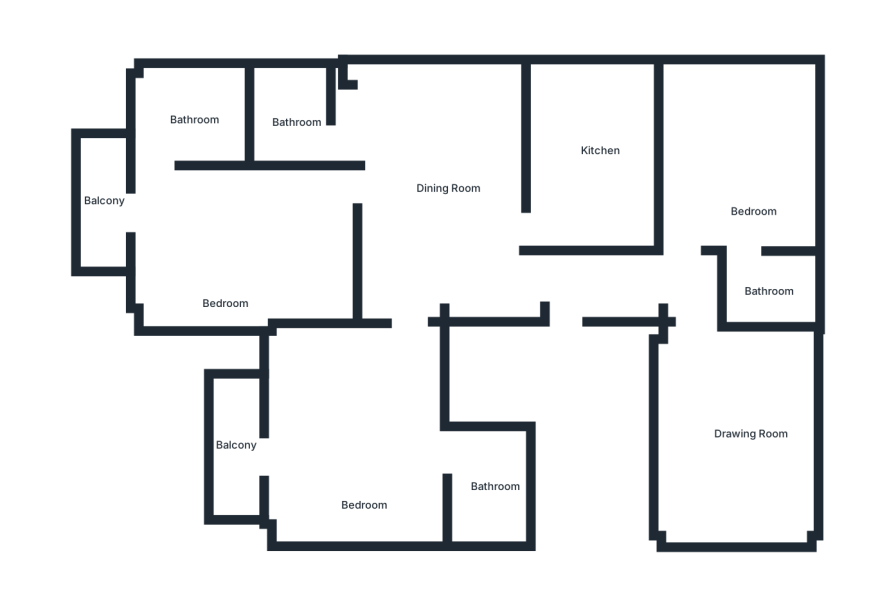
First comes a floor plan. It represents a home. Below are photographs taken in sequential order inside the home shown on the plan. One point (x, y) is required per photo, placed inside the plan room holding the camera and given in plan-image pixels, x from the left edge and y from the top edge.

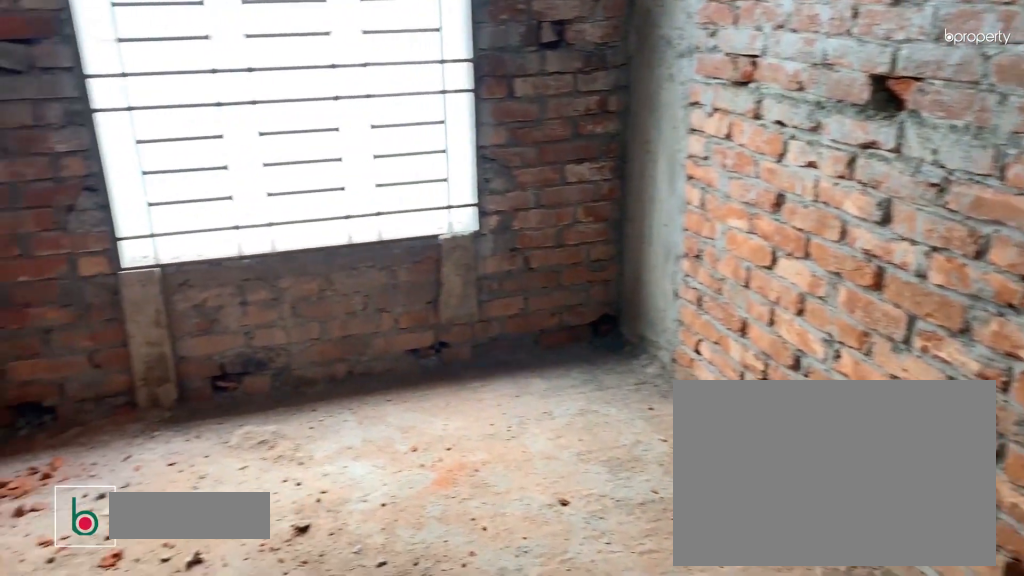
(599, 146)
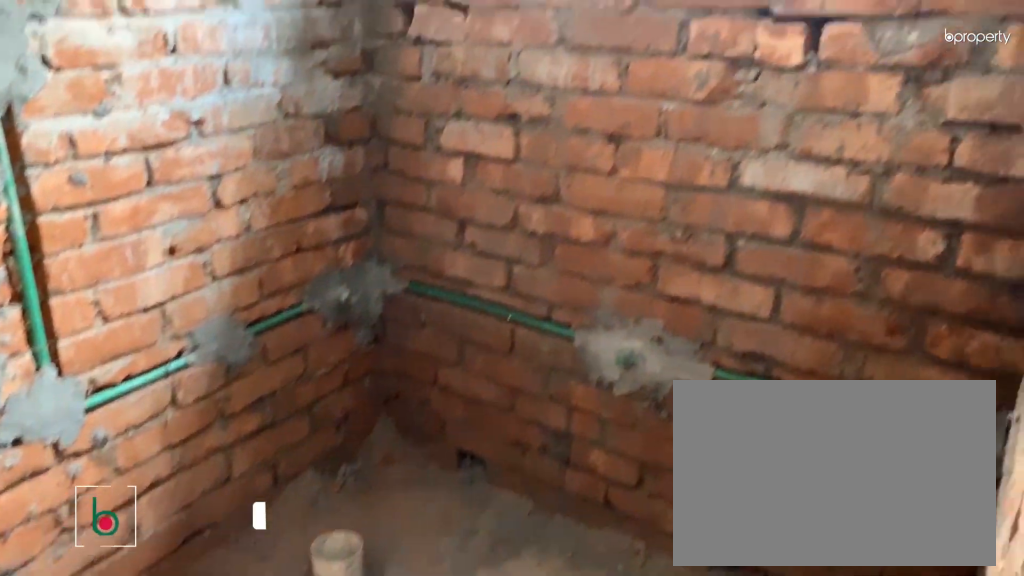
(298, 115)
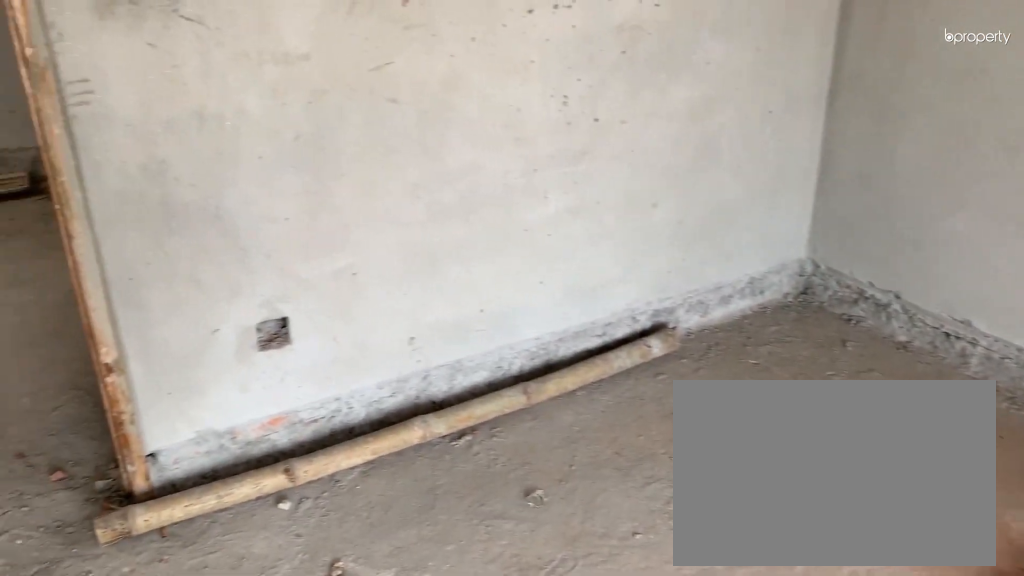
(229, 245)
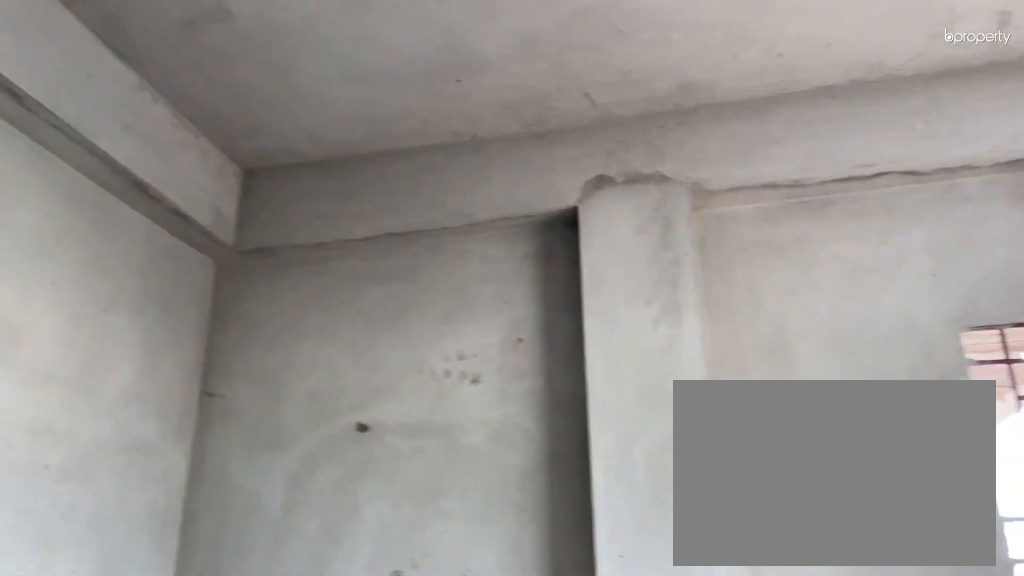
(229, 245)
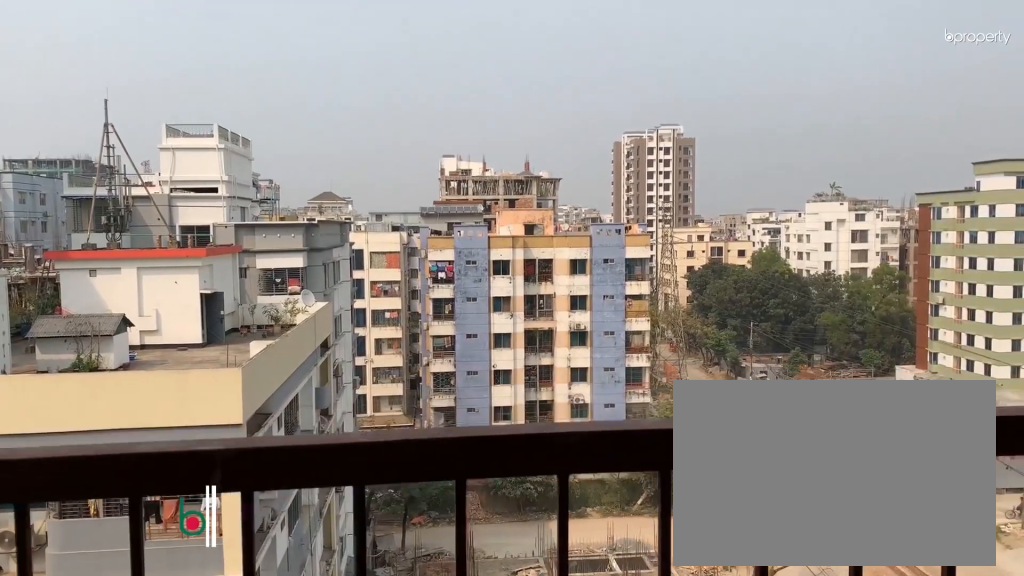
(107, 200)
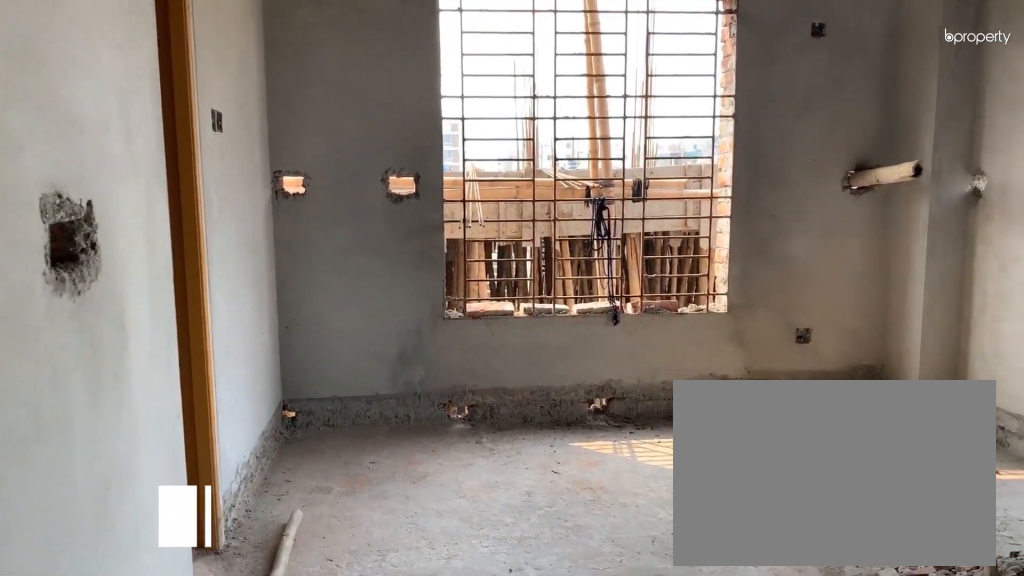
(360, 435)
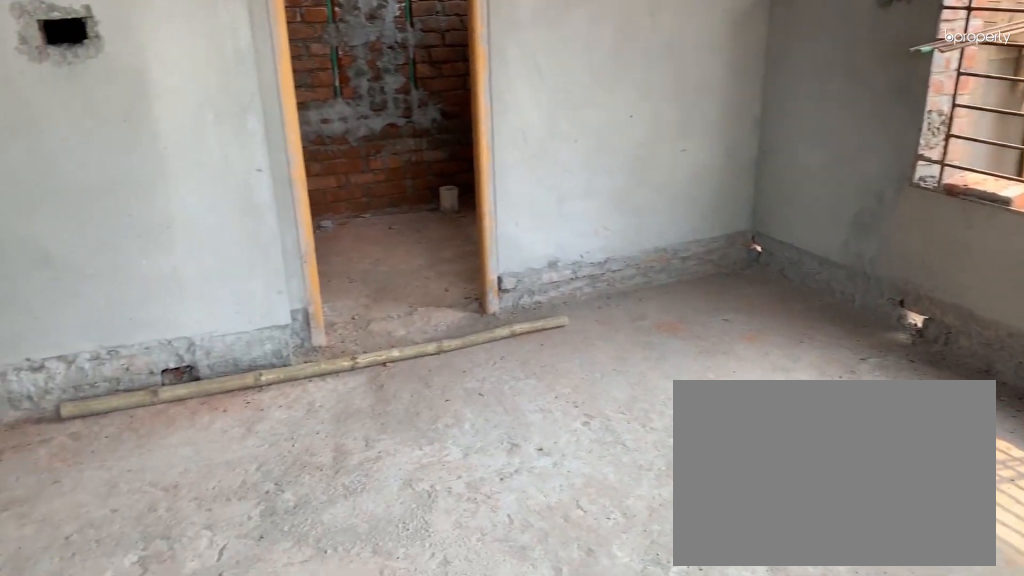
(360, 435)
